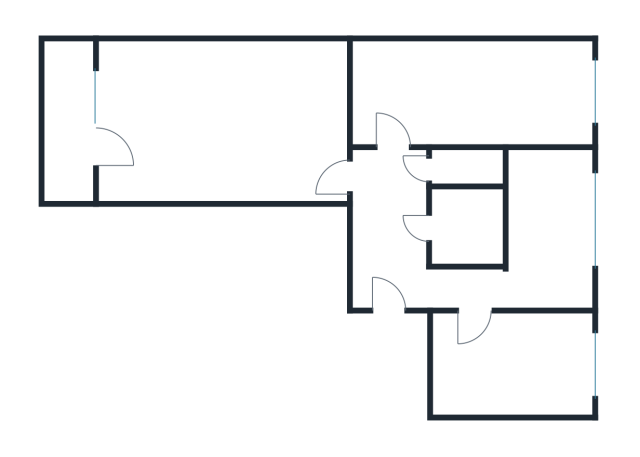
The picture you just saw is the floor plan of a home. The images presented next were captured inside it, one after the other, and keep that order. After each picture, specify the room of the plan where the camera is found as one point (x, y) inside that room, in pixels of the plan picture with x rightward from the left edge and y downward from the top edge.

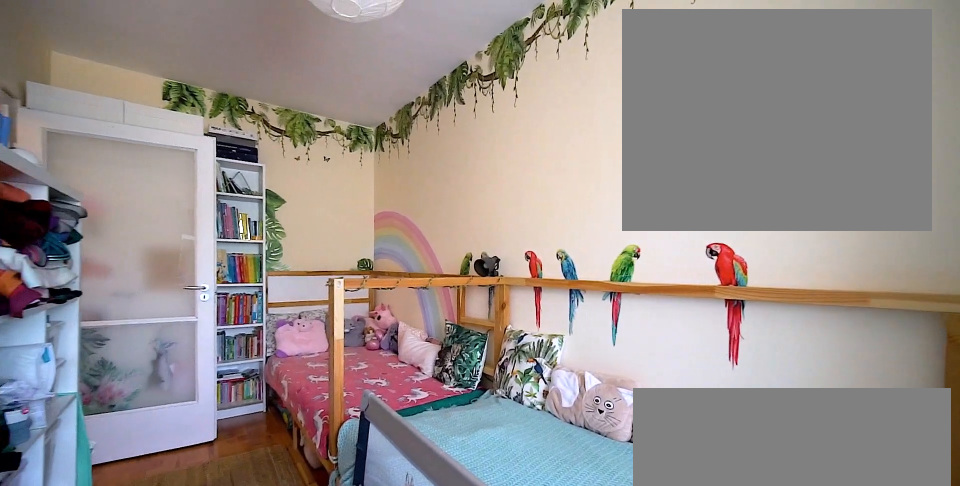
(488, 94)
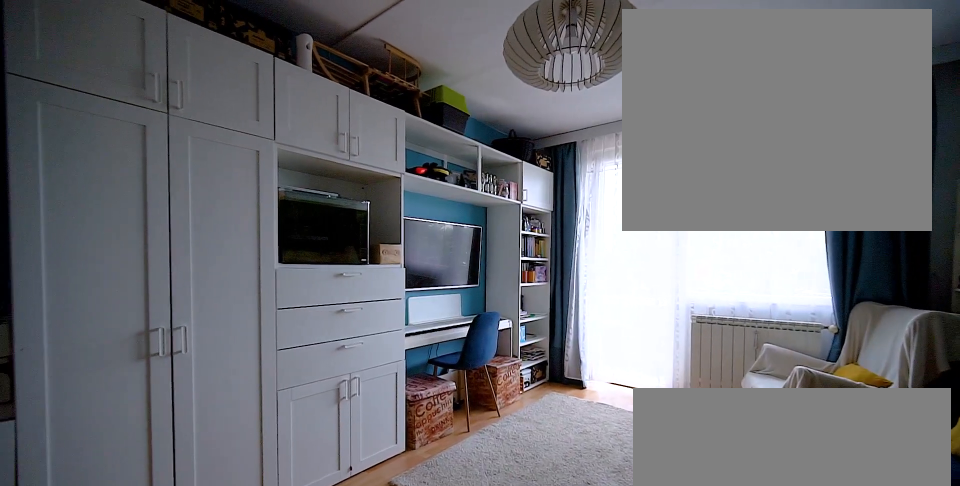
(228, 122)
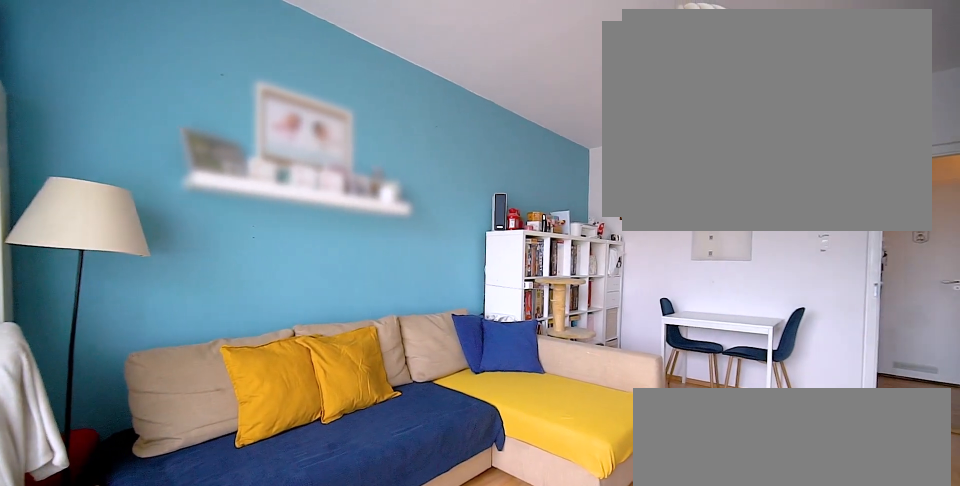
(228, 122)
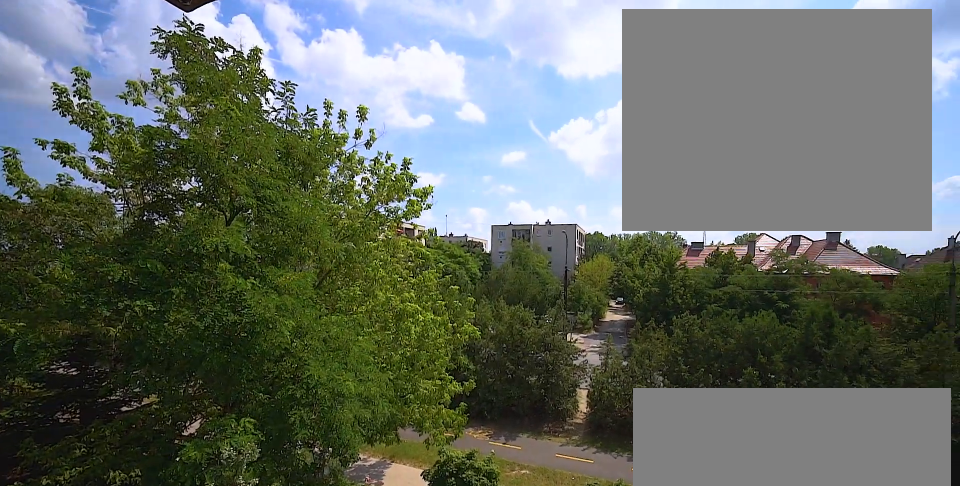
(70, 122)
